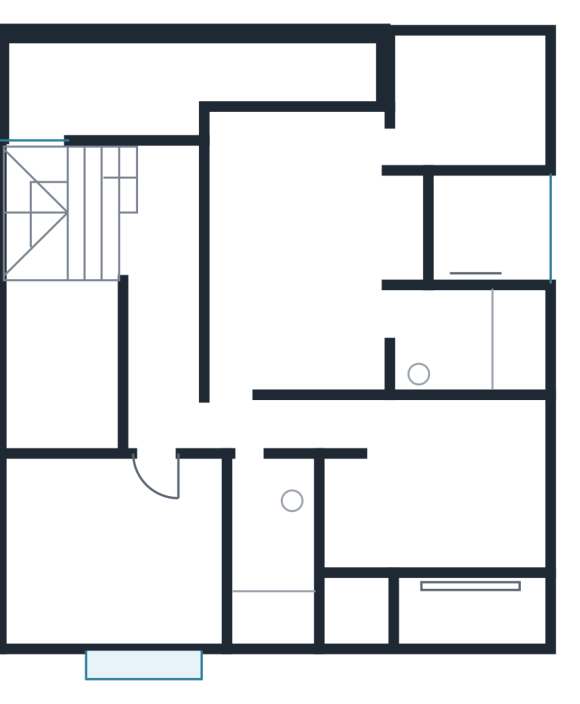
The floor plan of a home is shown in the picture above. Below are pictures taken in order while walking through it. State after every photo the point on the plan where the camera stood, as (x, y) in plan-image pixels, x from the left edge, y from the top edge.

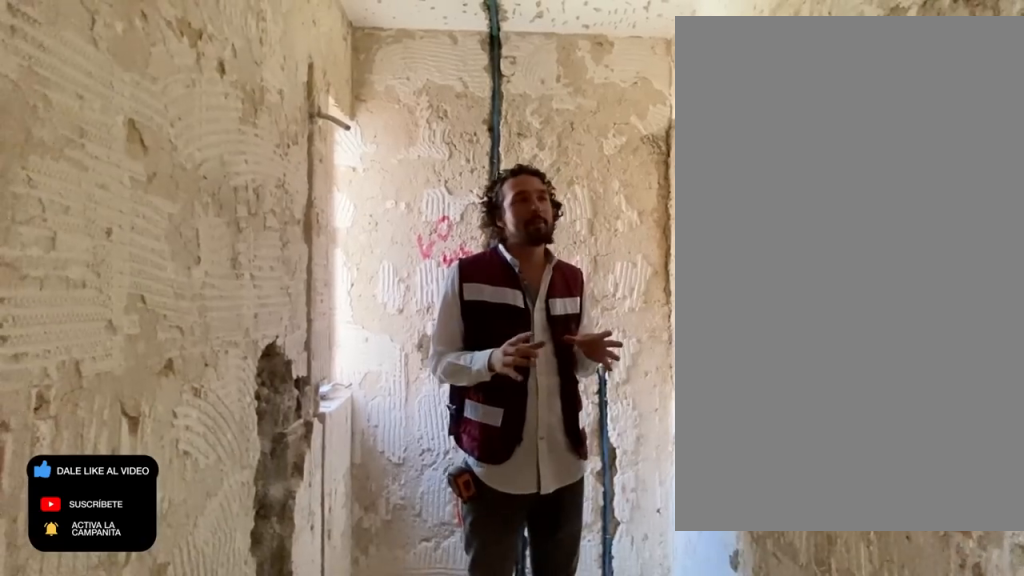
(253, 465)
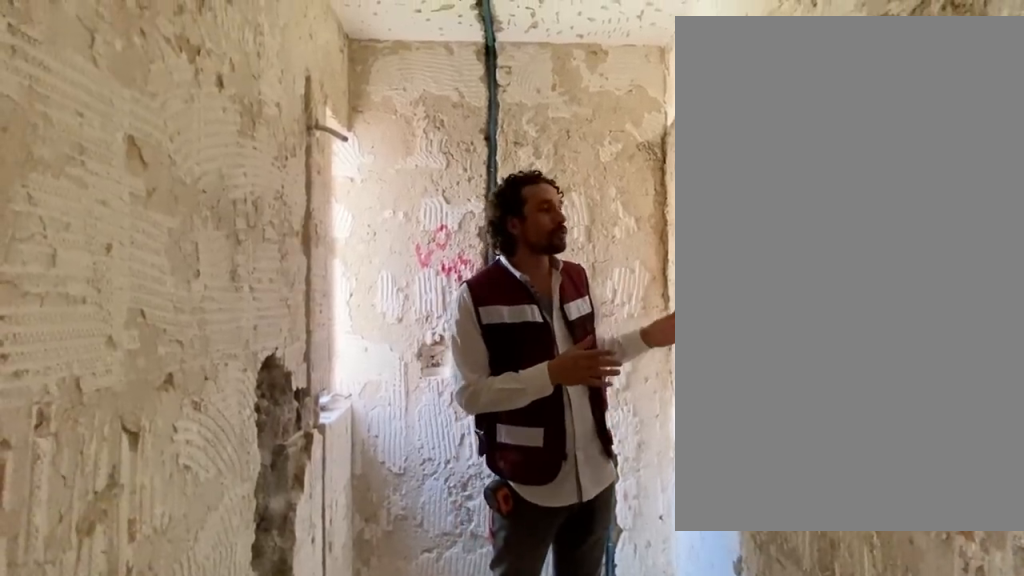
(252, 466)
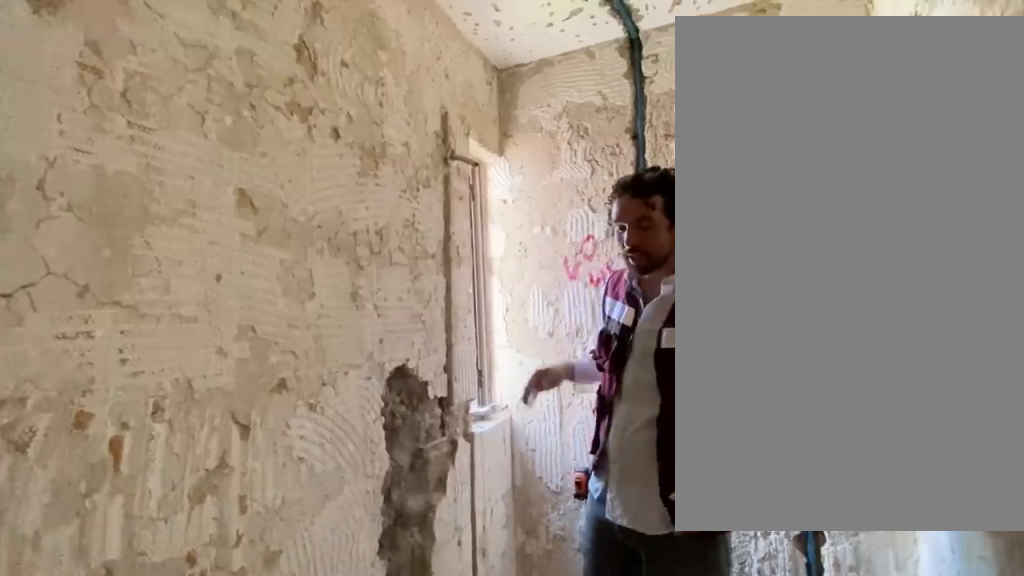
(251, 467)
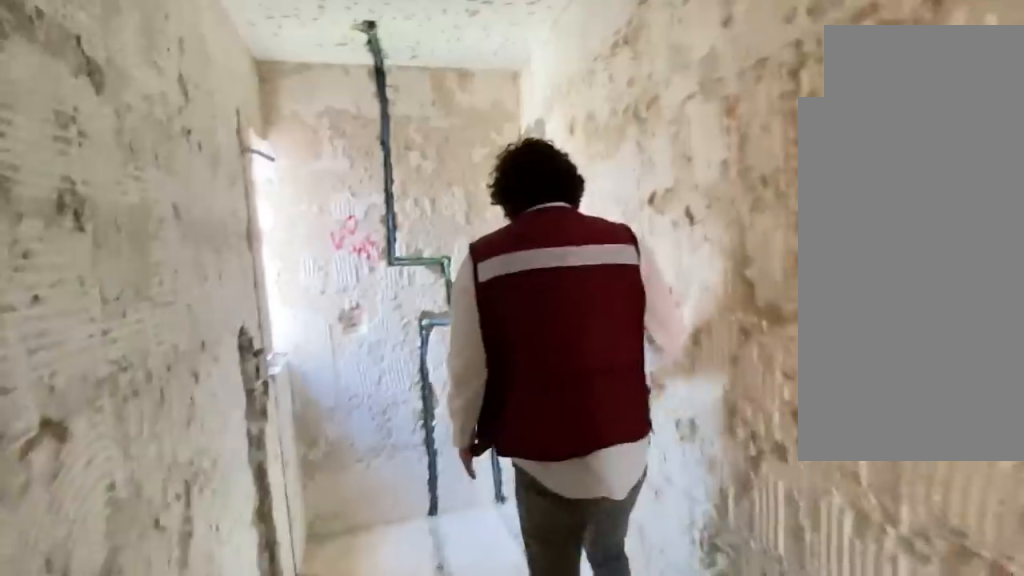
(256, 483)
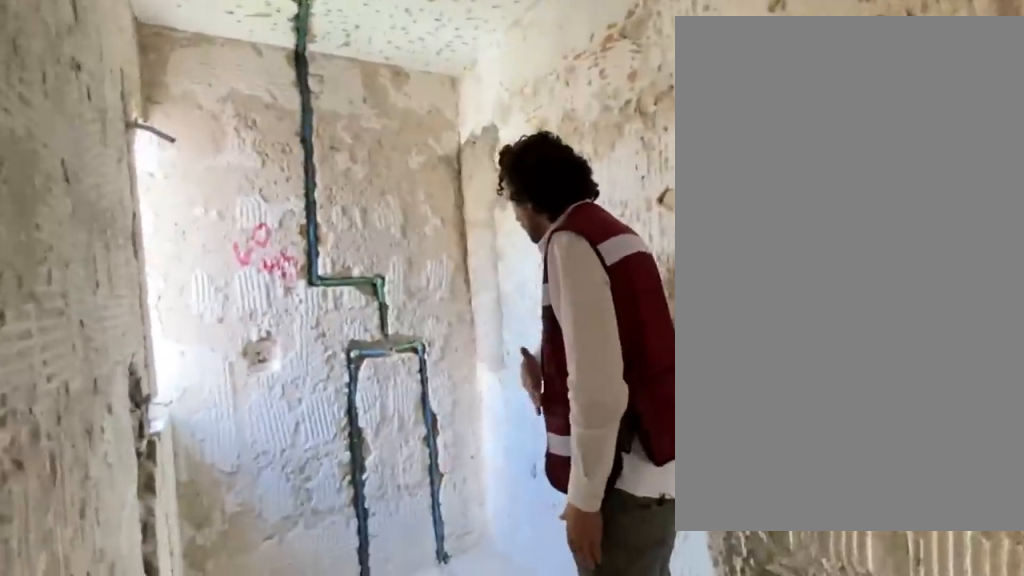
(257, 481)
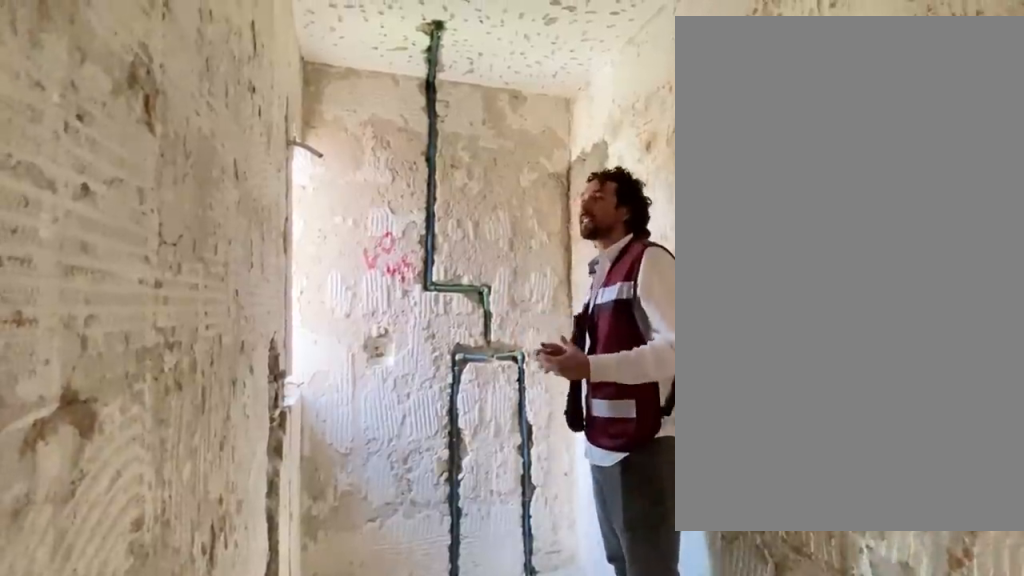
(257, 482)
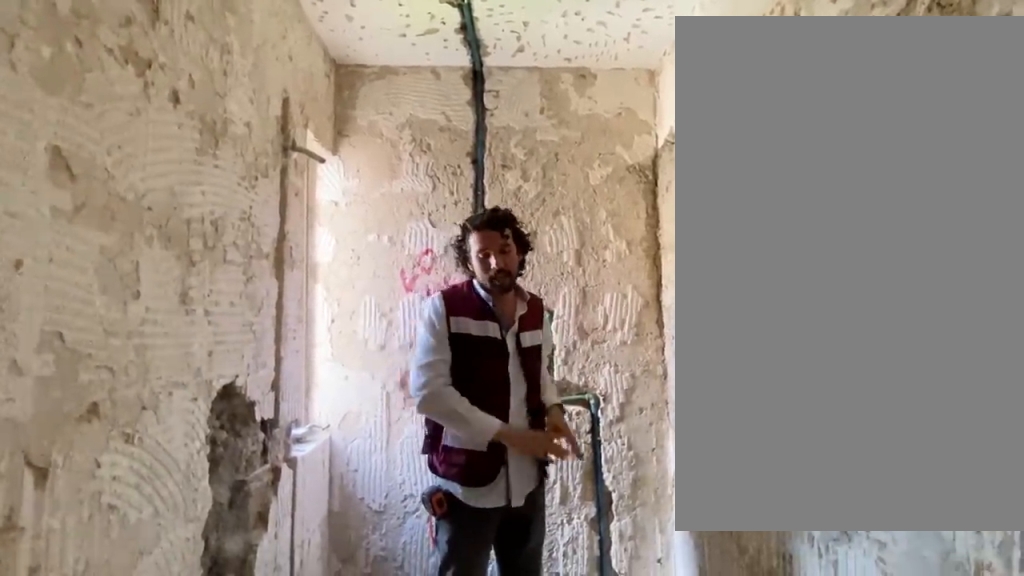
(262, 548)
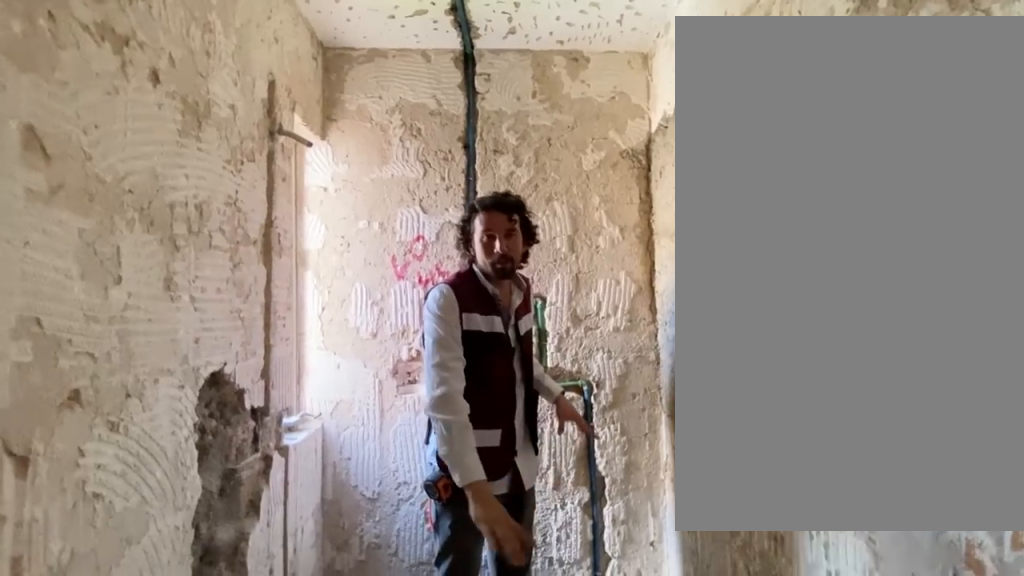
(262, 547)
